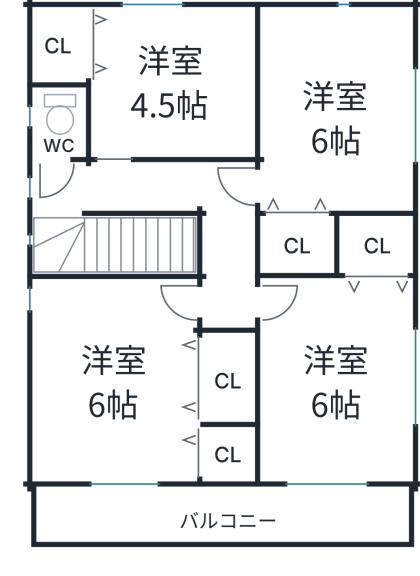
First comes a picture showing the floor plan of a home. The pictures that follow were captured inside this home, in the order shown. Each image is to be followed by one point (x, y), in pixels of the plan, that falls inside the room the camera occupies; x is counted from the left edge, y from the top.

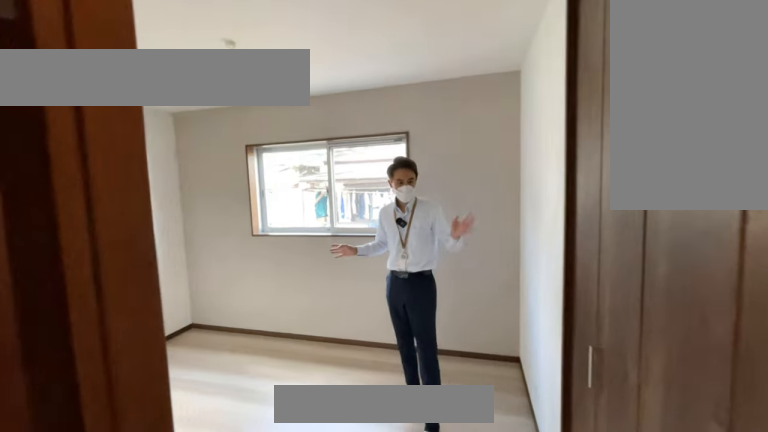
(317, 95)
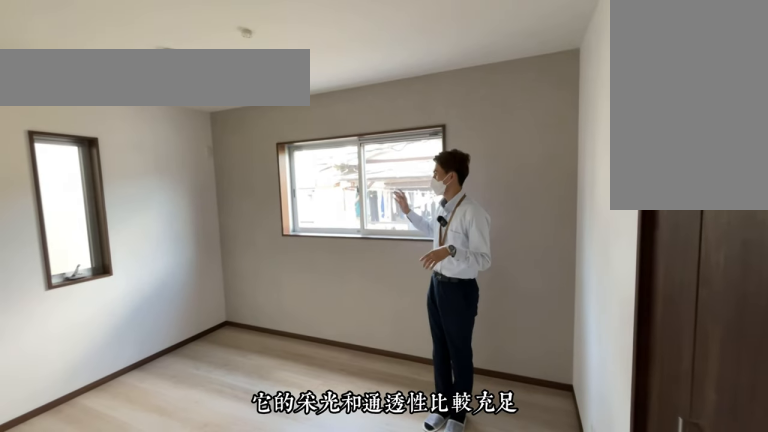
(317, 91)
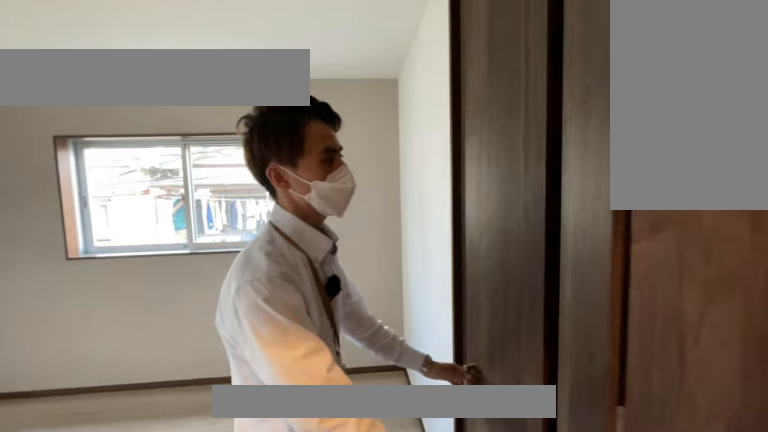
(317, 81)
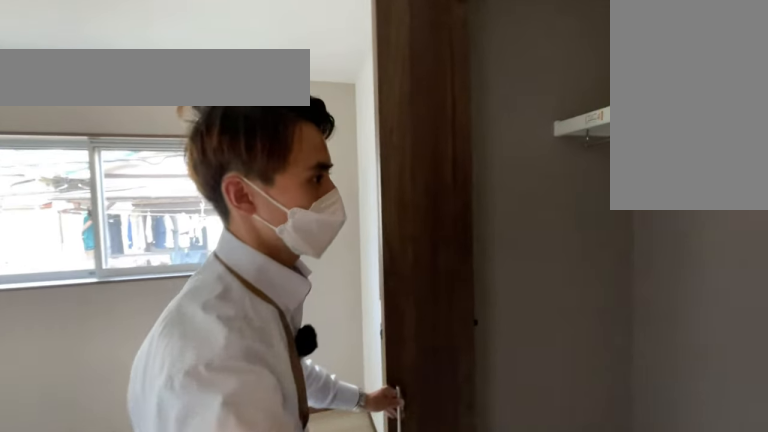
(317, 136)
